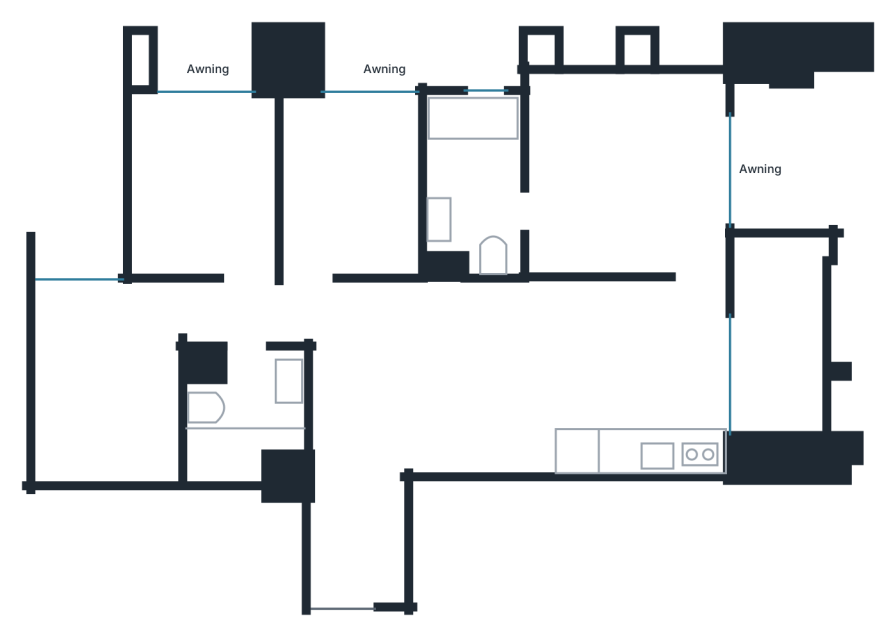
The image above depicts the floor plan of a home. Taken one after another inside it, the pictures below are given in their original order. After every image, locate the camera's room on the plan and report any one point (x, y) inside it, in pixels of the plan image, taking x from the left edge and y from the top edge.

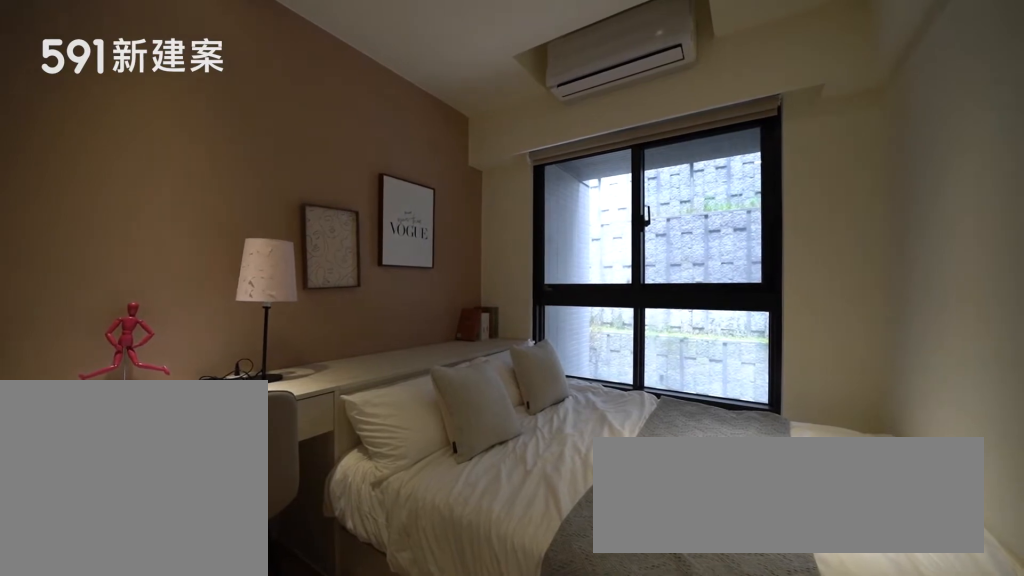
(200, 184)
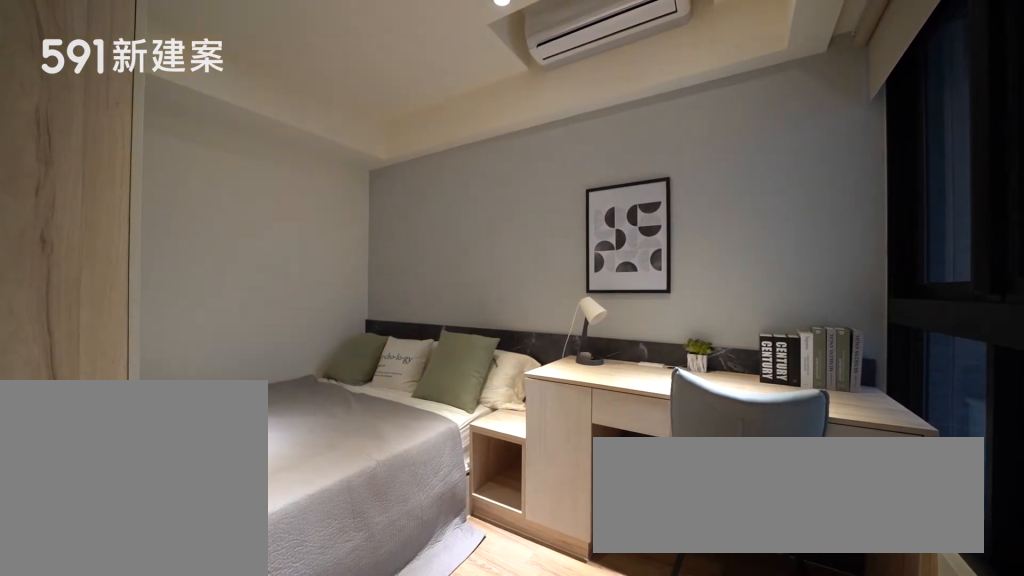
(103, 384)
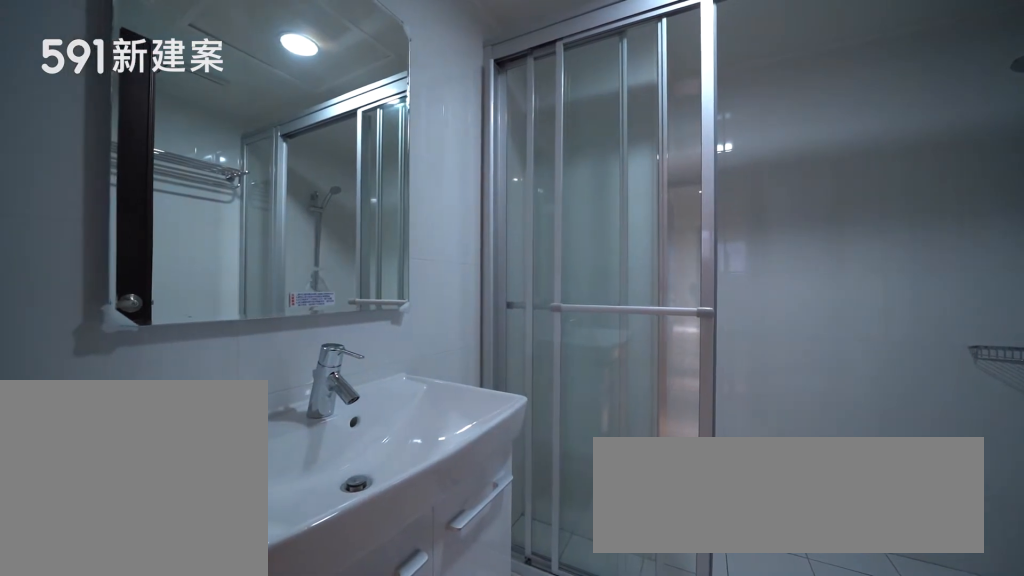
(247, 417)
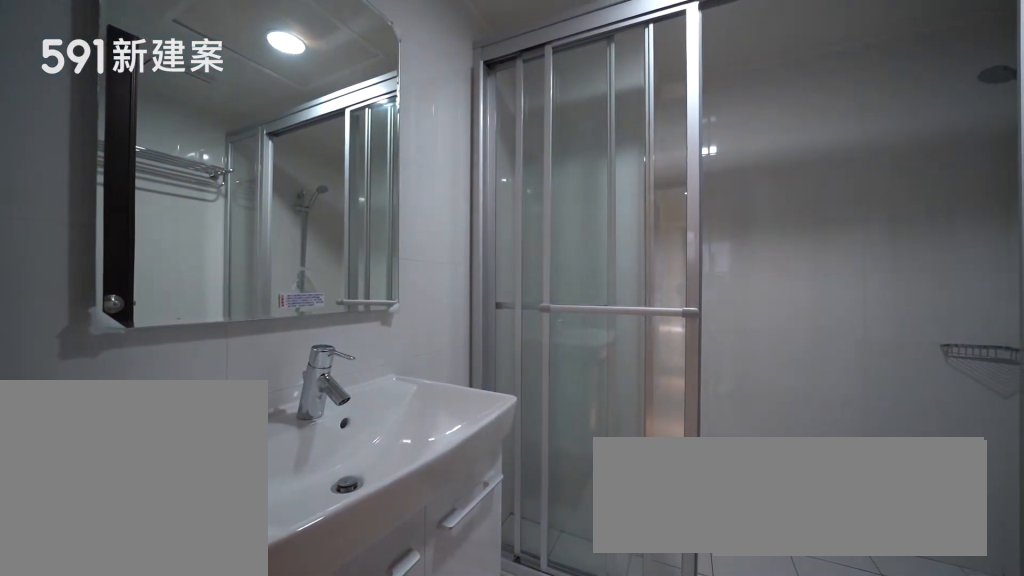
(247, 417)
